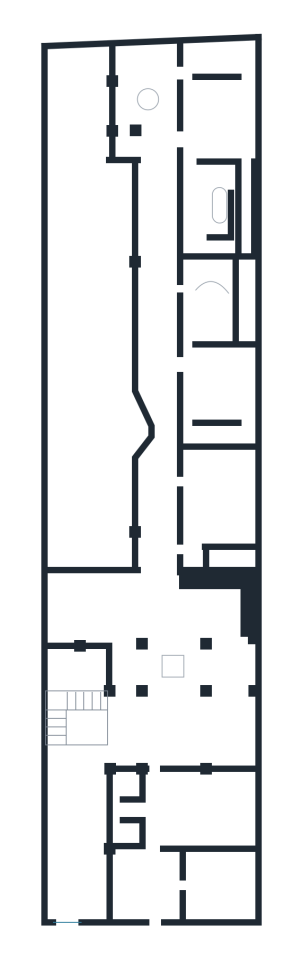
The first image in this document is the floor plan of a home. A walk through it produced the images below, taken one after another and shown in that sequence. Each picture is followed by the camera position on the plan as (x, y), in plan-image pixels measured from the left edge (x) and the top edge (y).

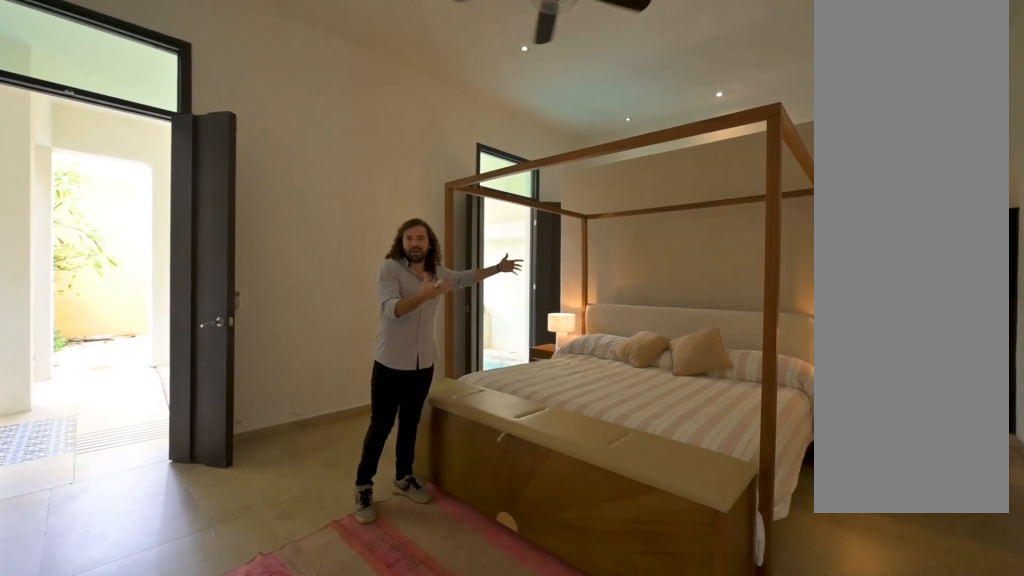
(229, 144)
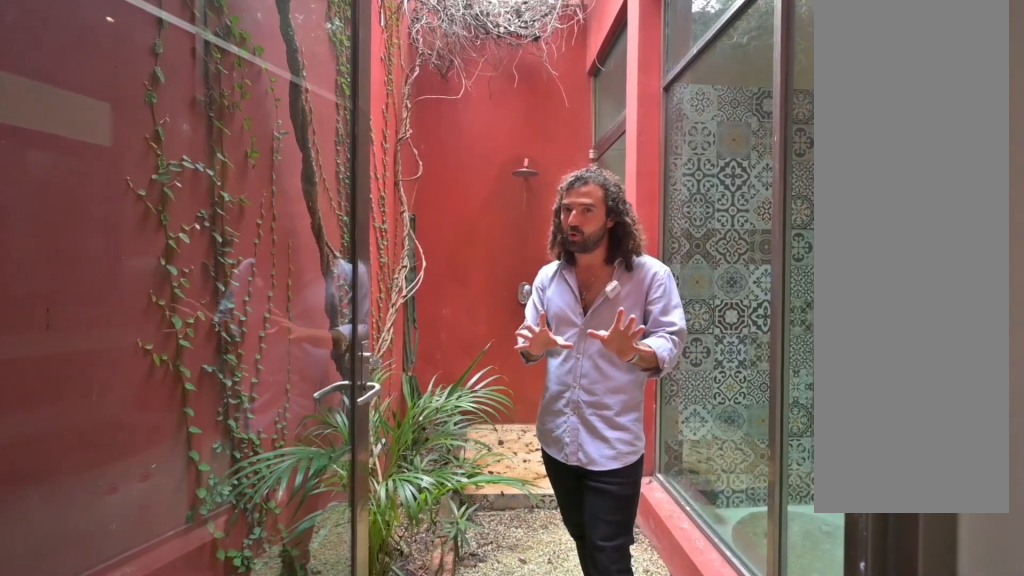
(246, 174)
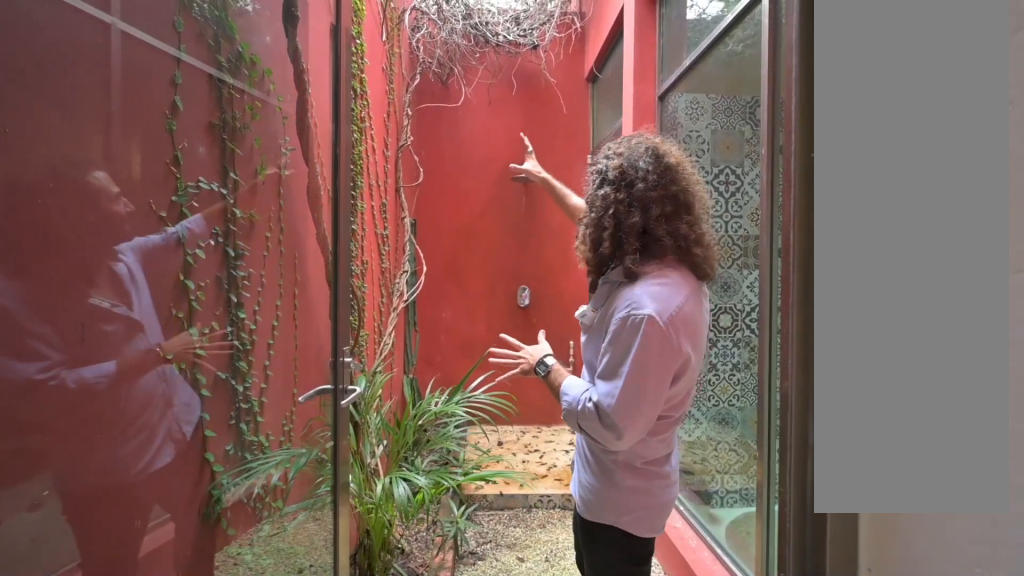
(246, 174)
